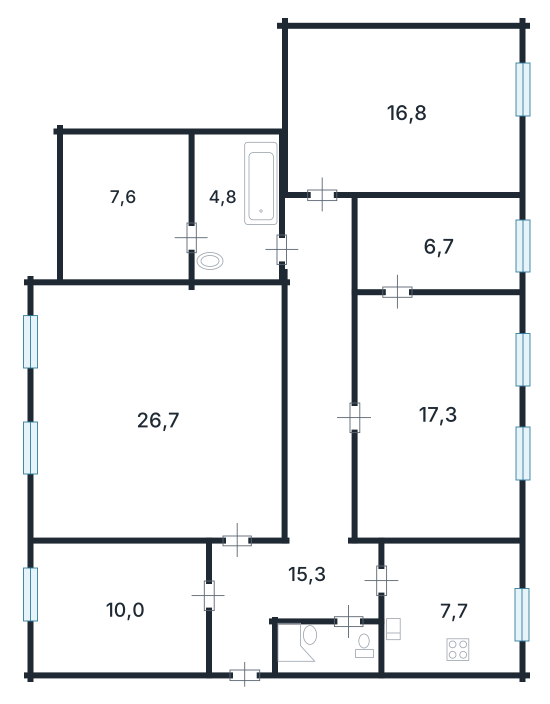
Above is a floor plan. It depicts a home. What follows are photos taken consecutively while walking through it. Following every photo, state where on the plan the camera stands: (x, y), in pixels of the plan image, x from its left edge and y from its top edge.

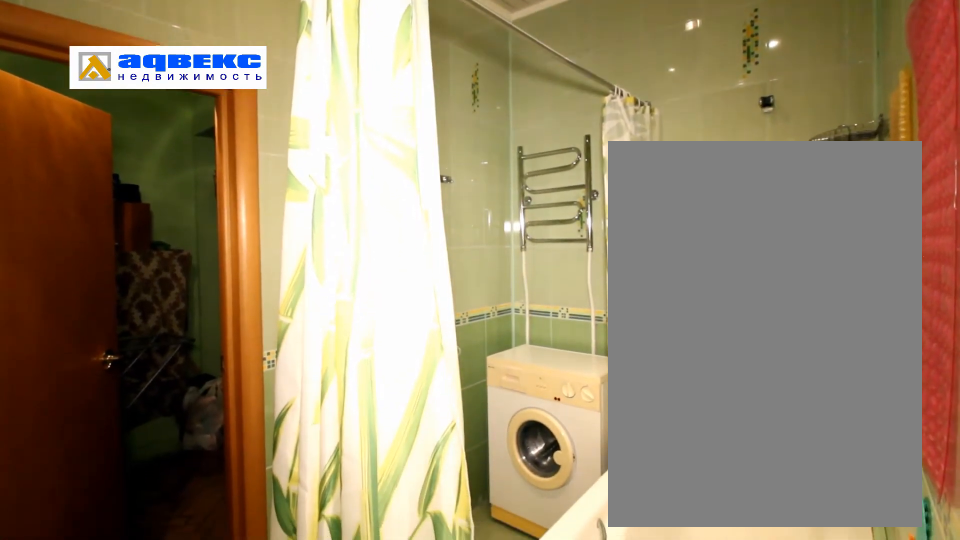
(218, 271)
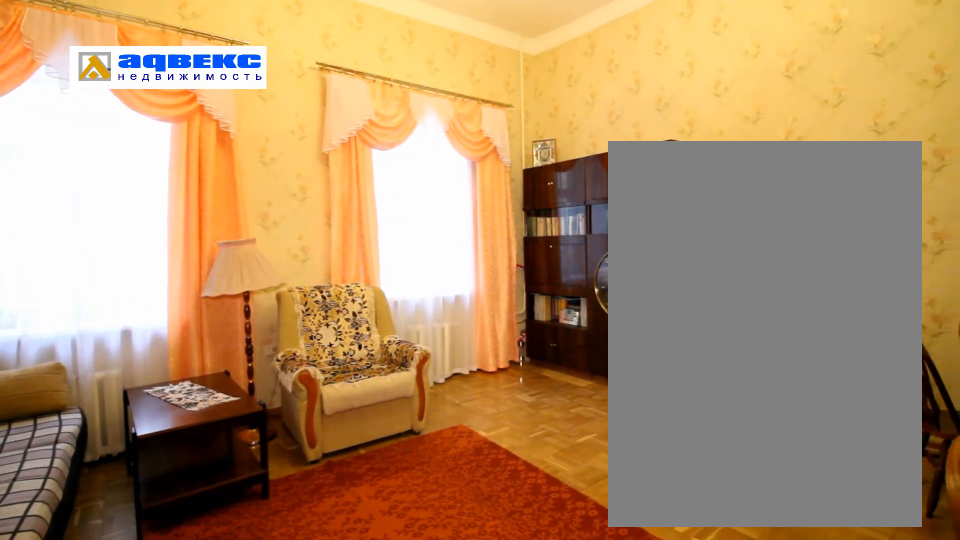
(108, 448)
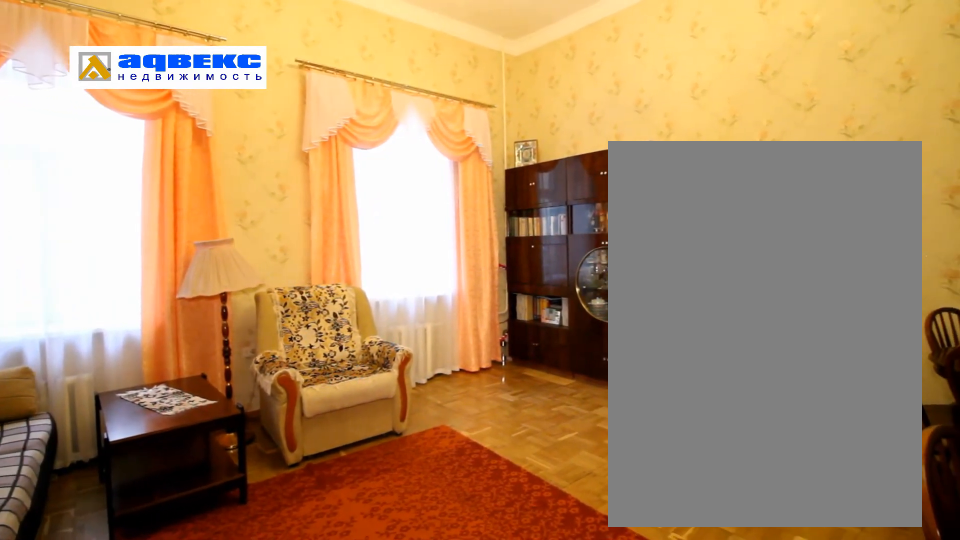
(108, 448)
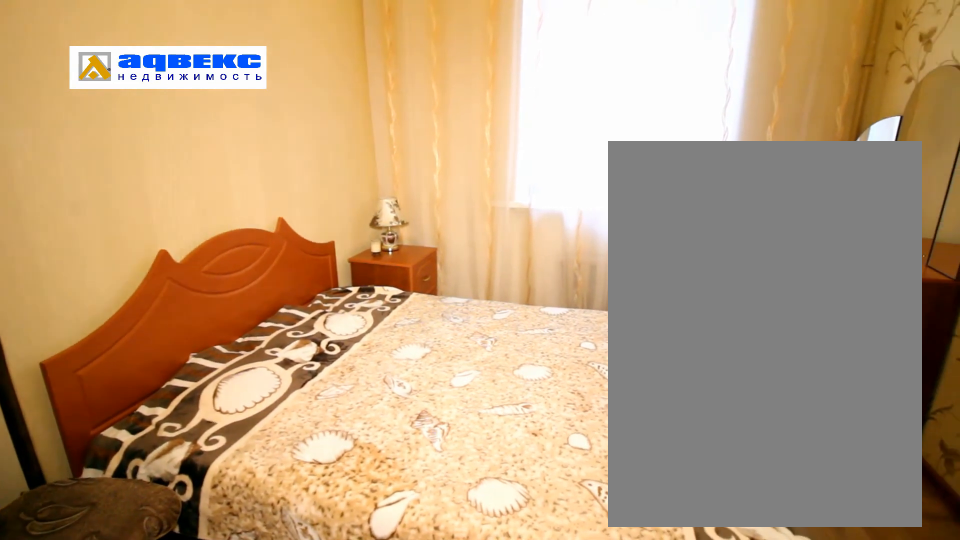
(86, 641)
